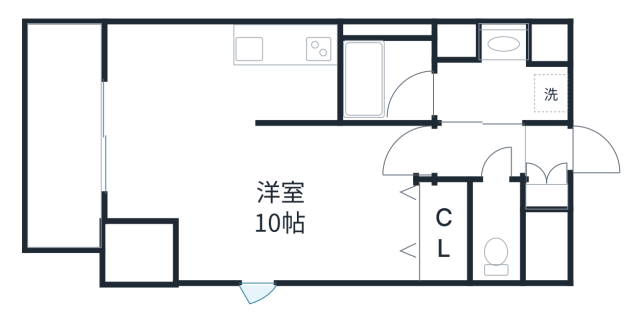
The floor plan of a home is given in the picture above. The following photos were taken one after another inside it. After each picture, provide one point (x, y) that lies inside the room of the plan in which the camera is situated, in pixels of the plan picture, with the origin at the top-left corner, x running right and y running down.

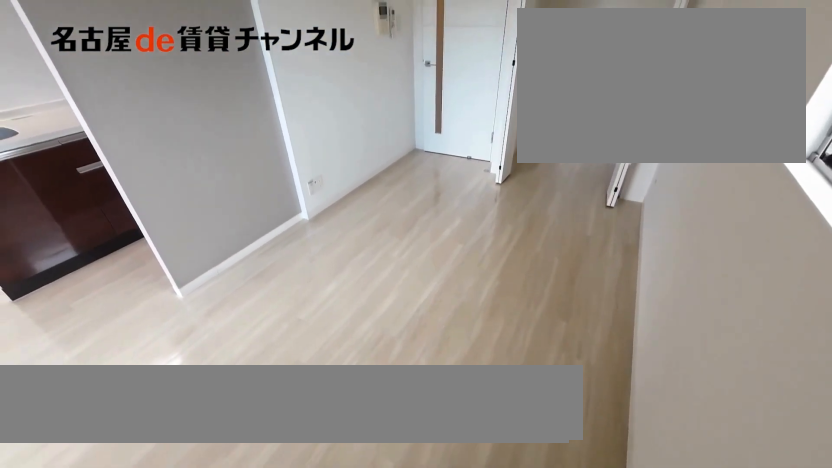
(290, 213)
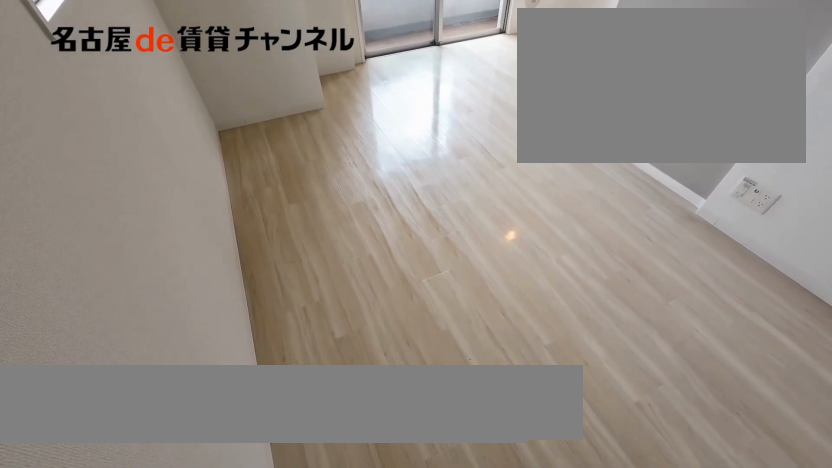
(290, 213)
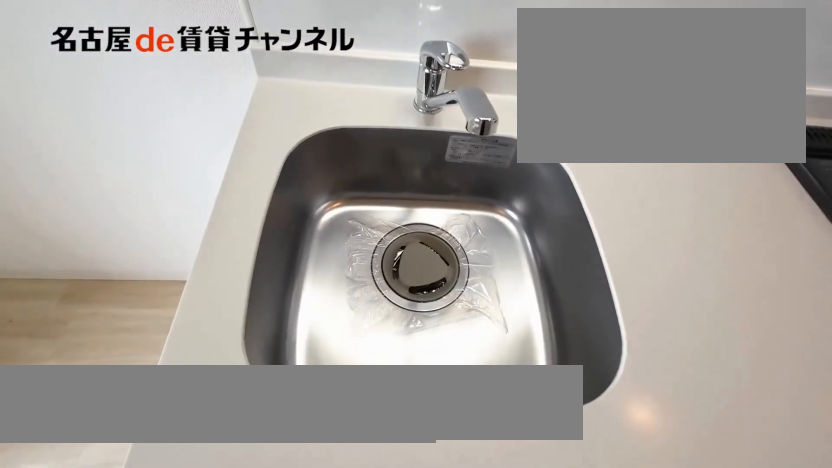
(287, 71)
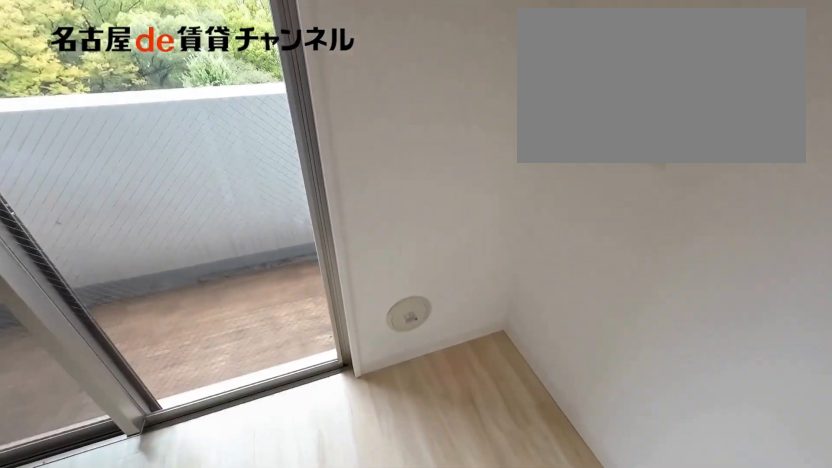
(169, 73)
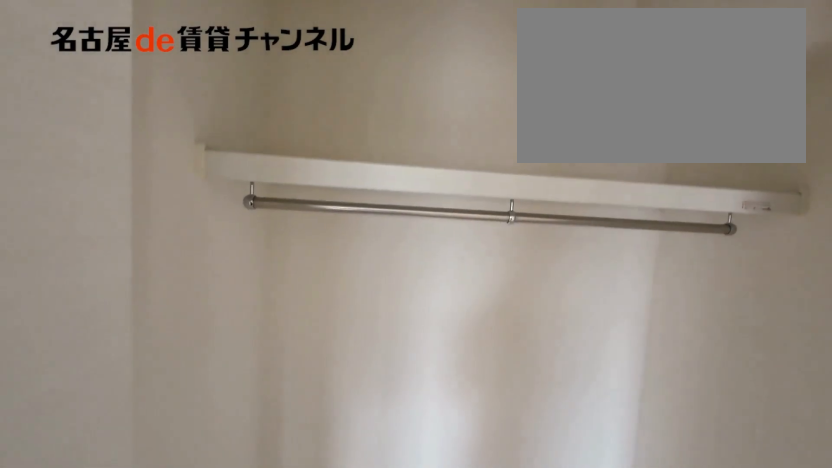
(444, 231)
